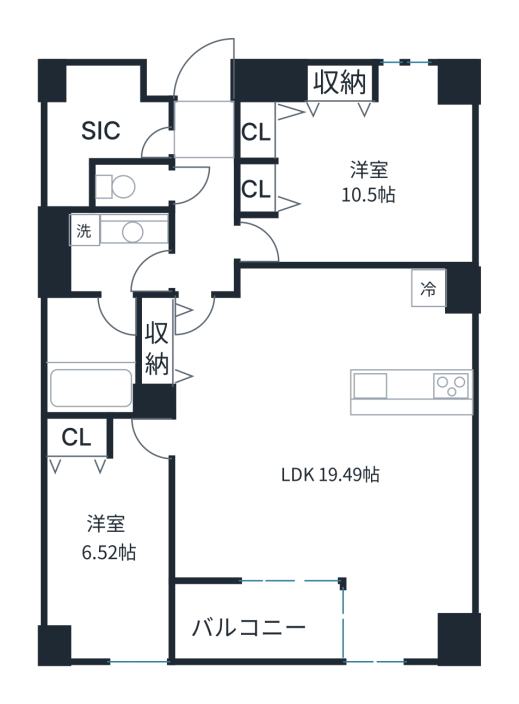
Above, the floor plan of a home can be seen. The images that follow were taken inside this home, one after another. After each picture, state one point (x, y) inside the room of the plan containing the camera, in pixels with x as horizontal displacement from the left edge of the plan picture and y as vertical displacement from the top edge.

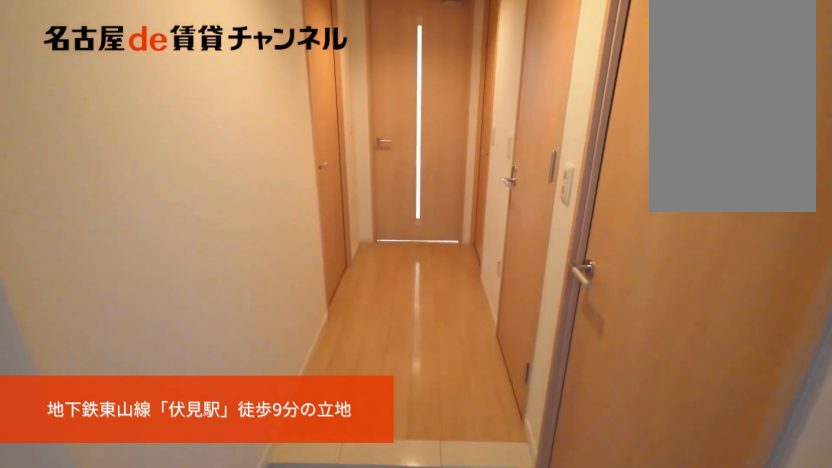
(202, 127)
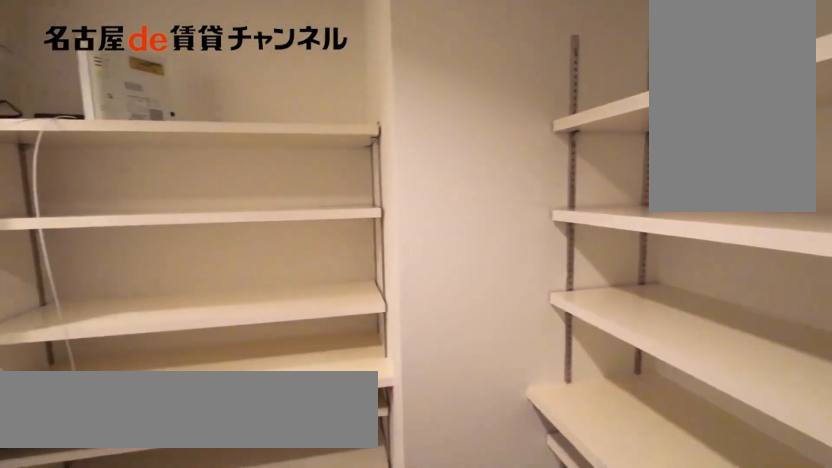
(105, 126)
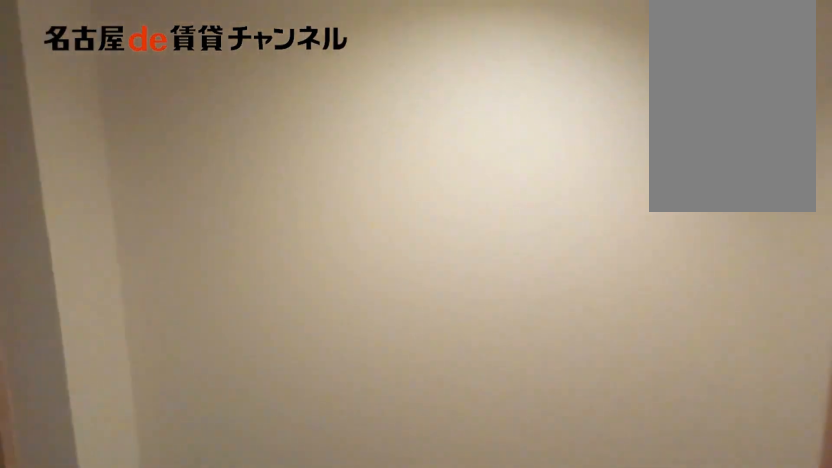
(105, 126)
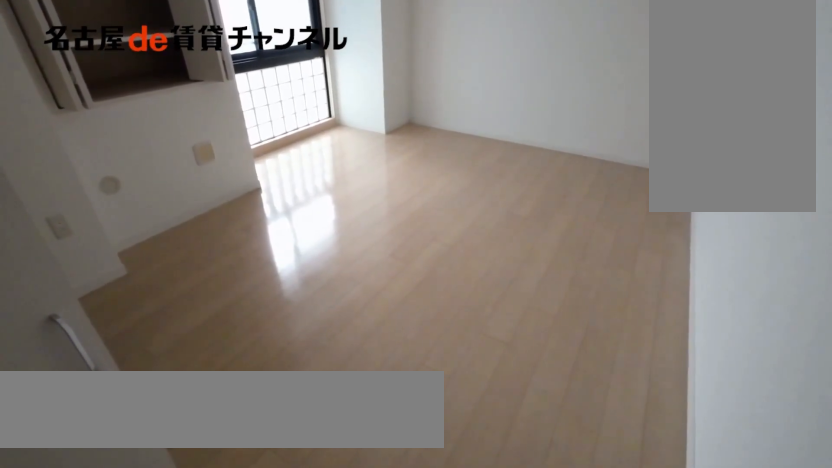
(353, 163)
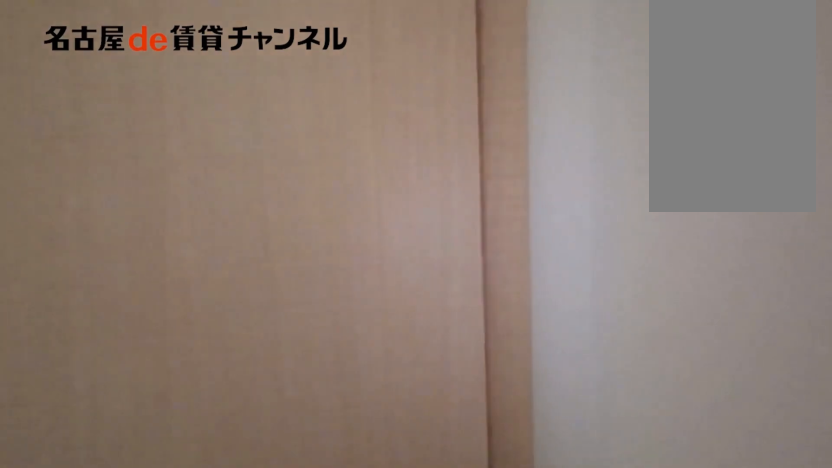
(352, 163)
